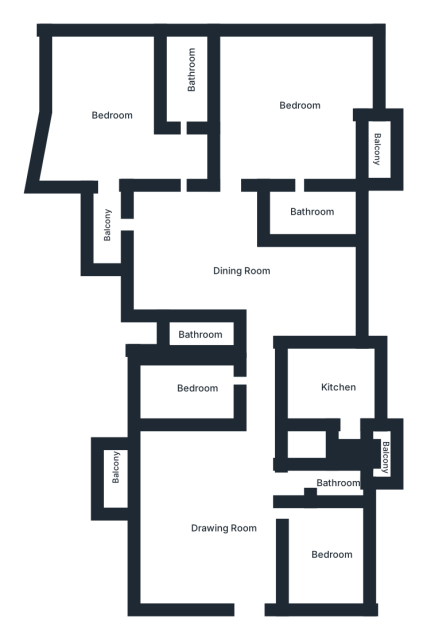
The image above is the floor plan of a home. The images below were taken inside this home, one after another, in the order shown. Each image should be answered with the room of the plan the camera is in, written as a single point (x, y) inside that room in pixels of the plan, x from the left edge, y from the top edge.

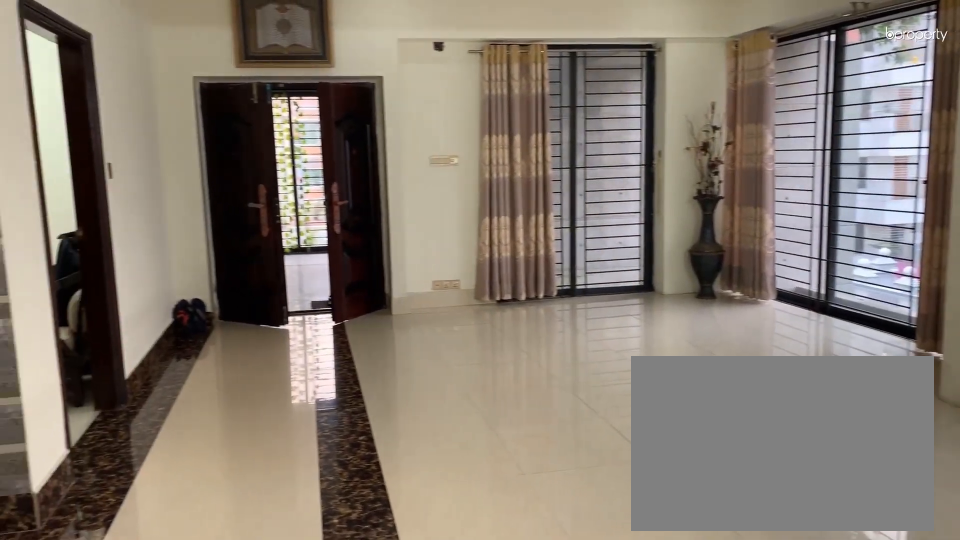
(226, 528)
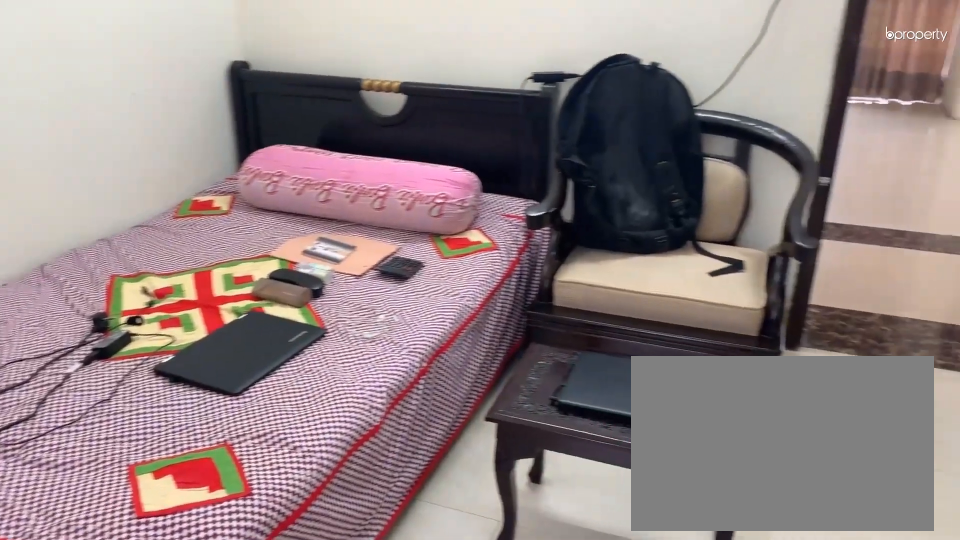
(332, 555)
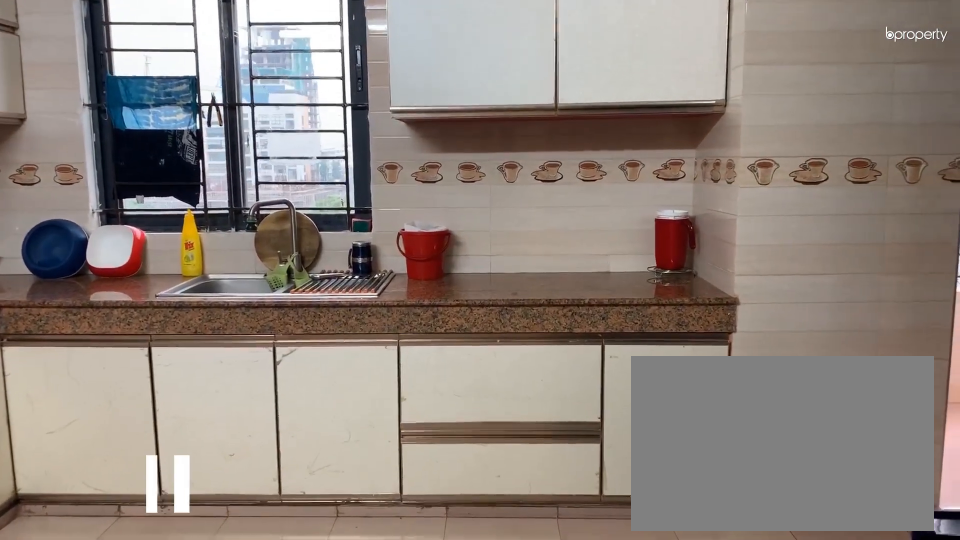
(342, 388)
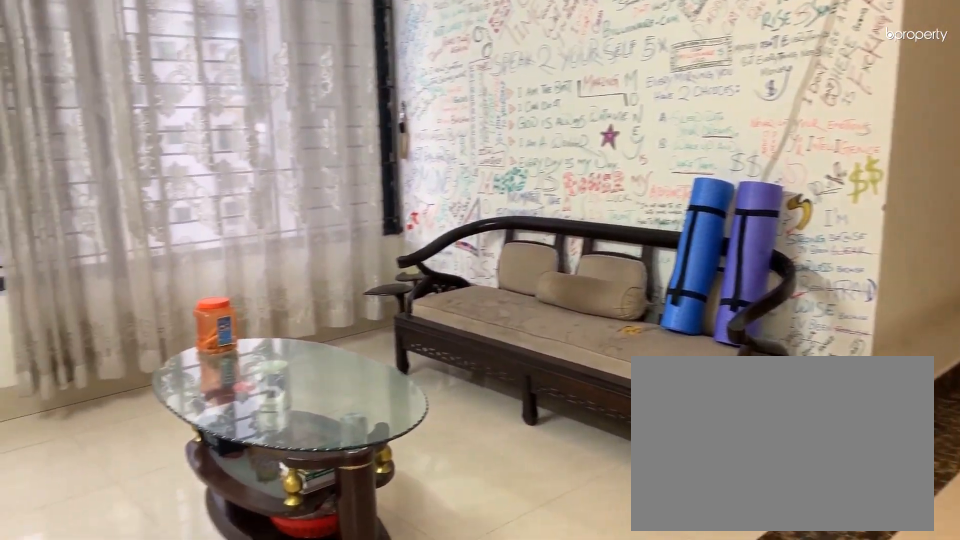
(229, 253)
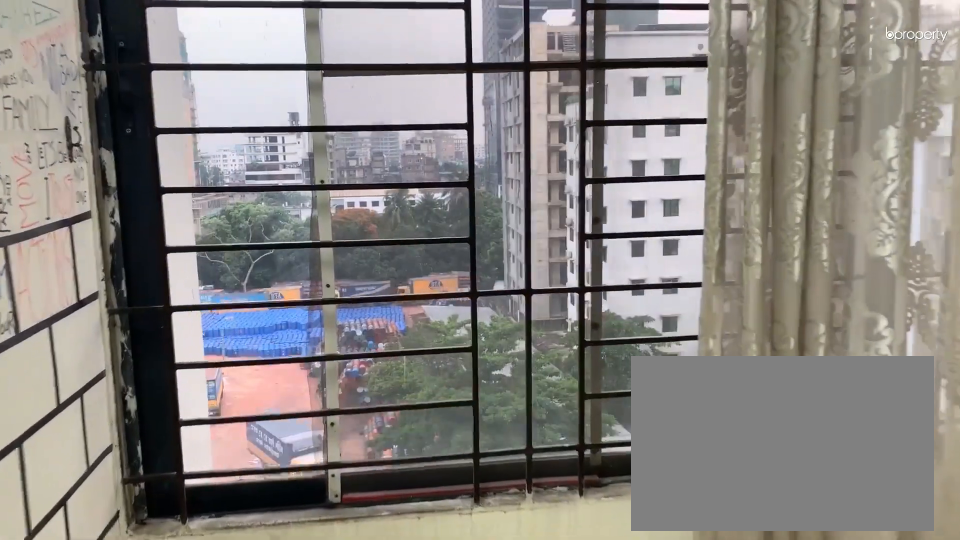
(301, 289)
